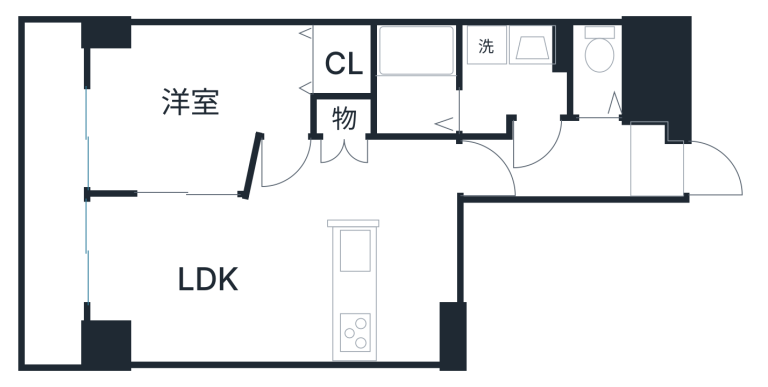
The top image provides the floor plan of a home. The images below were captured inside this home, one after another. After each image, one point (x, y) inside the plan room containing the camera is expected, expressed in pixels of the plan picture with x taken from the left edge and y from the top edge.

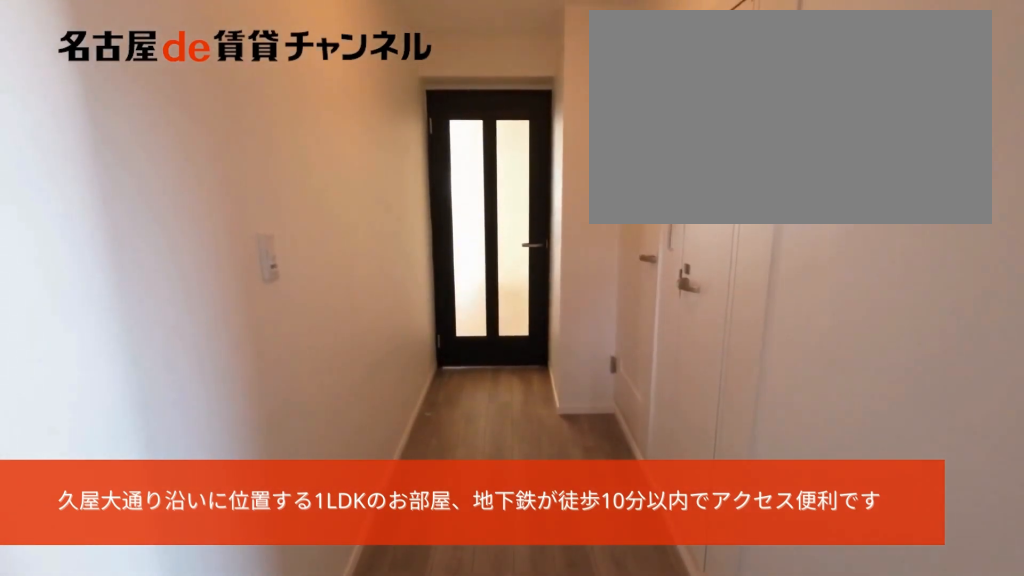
(659, 162)
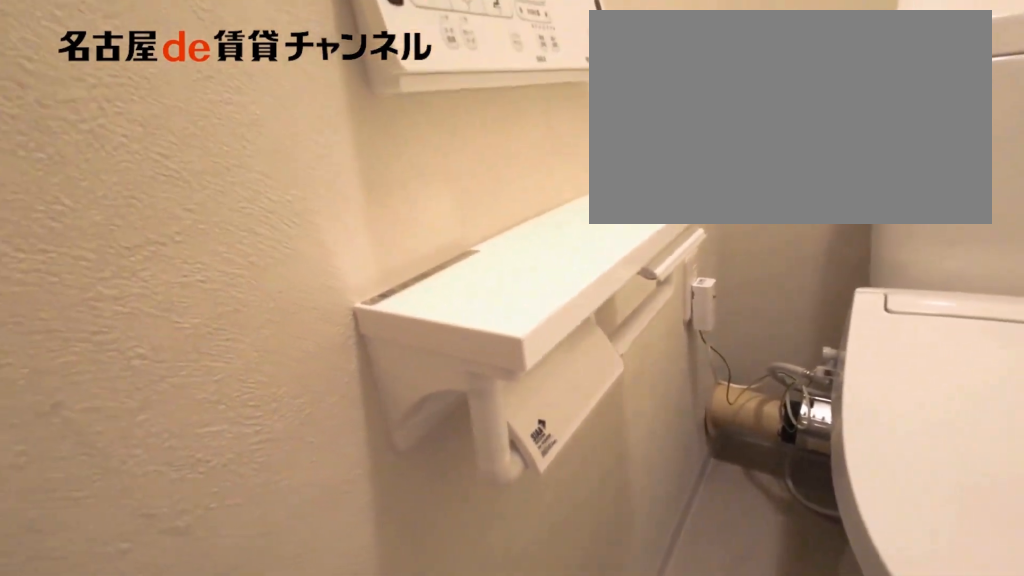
(599, 73)
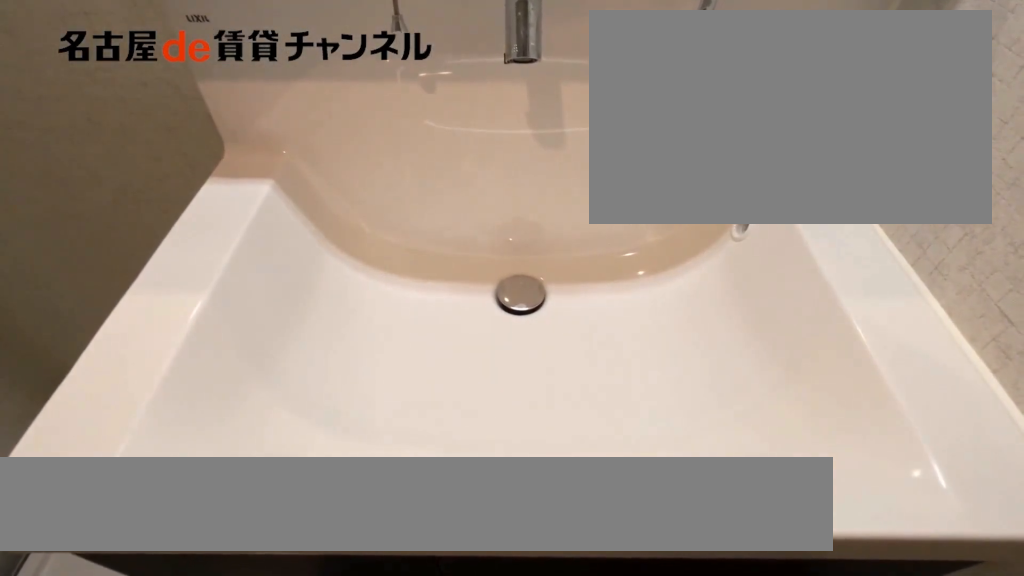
(514, 75)
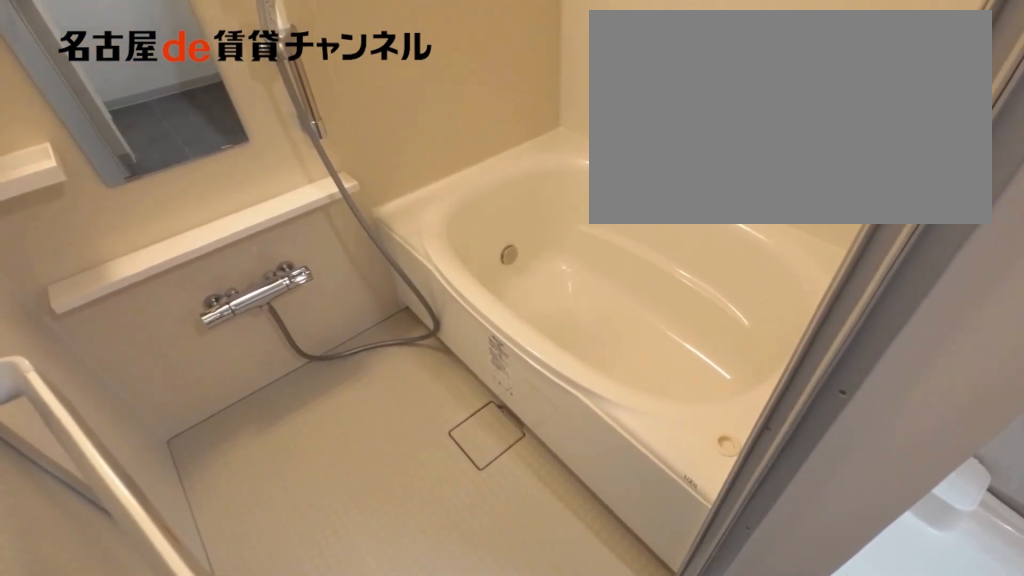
(413, 82)
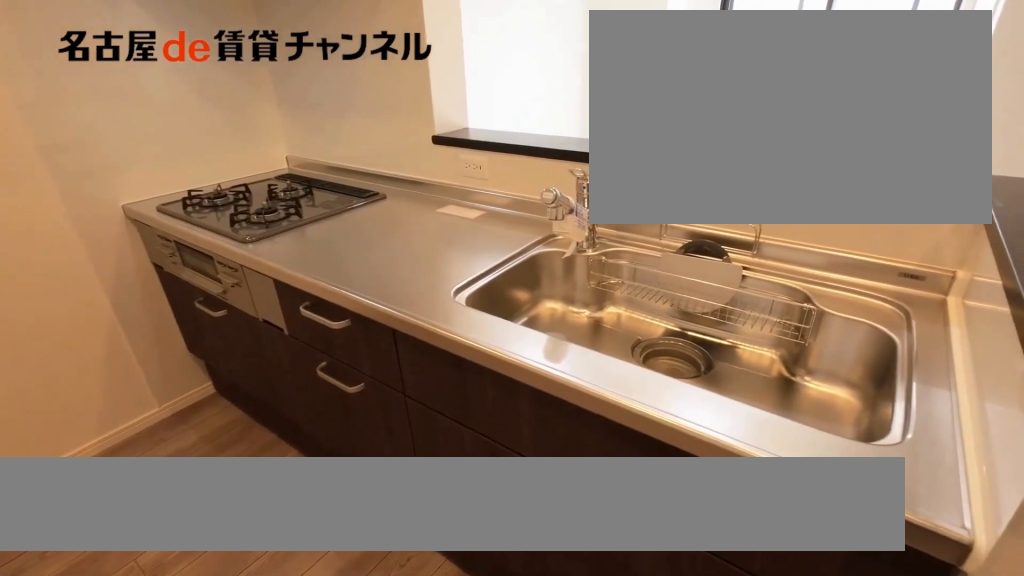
(393, 295)
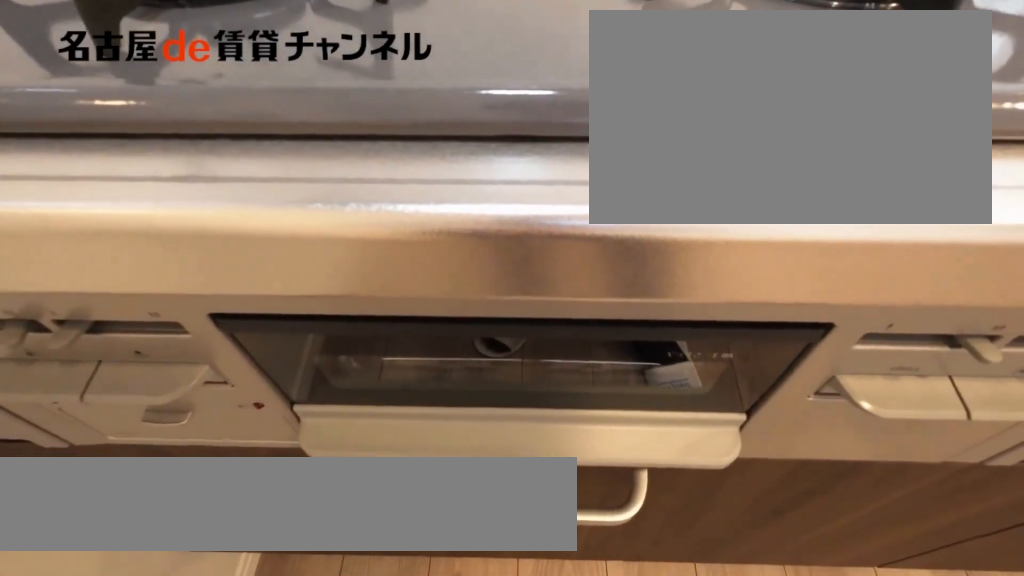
(393, 295)
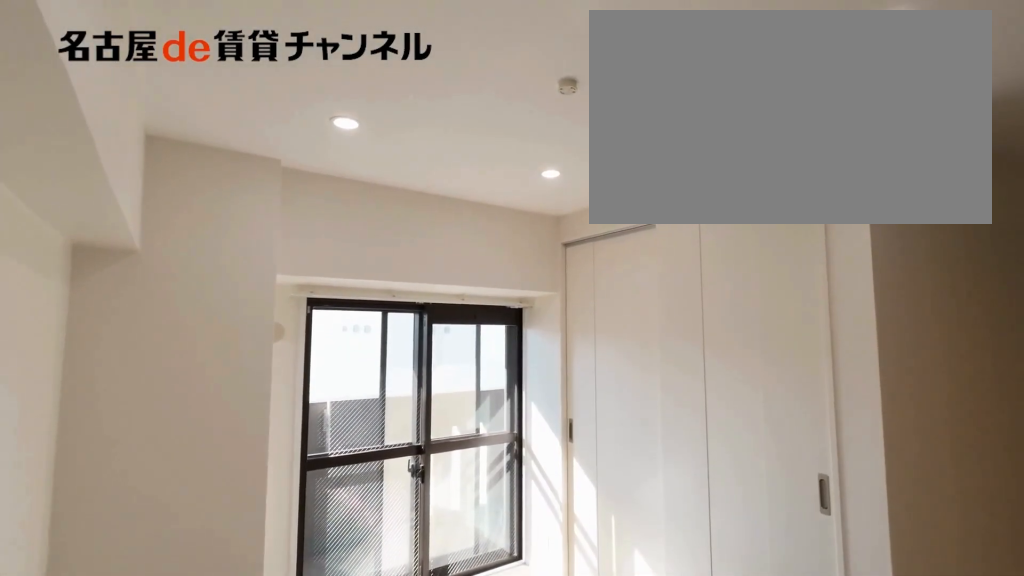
(206, 280)
